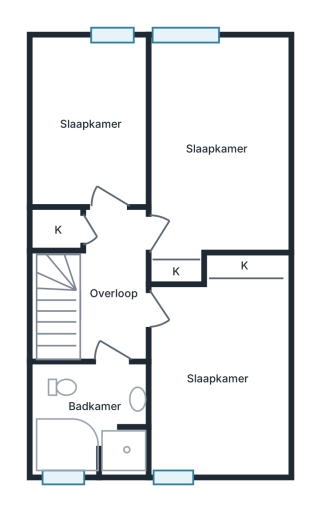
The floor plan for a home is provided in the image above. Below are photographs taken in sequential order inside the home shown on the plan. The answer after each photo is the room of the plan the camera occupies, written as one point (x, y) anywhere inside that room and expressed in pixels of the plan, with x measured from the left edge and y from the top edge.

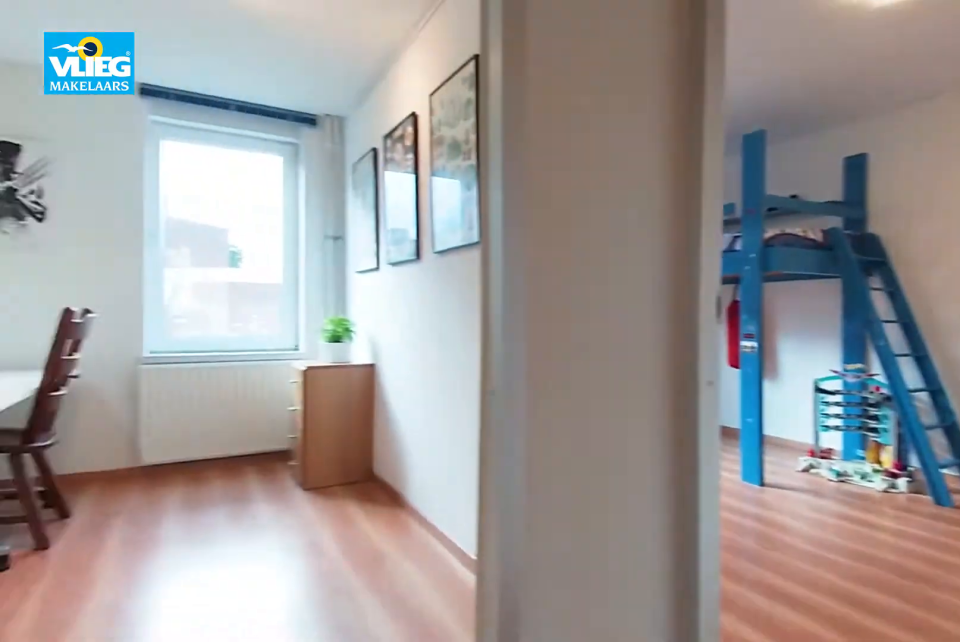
(112, 285)
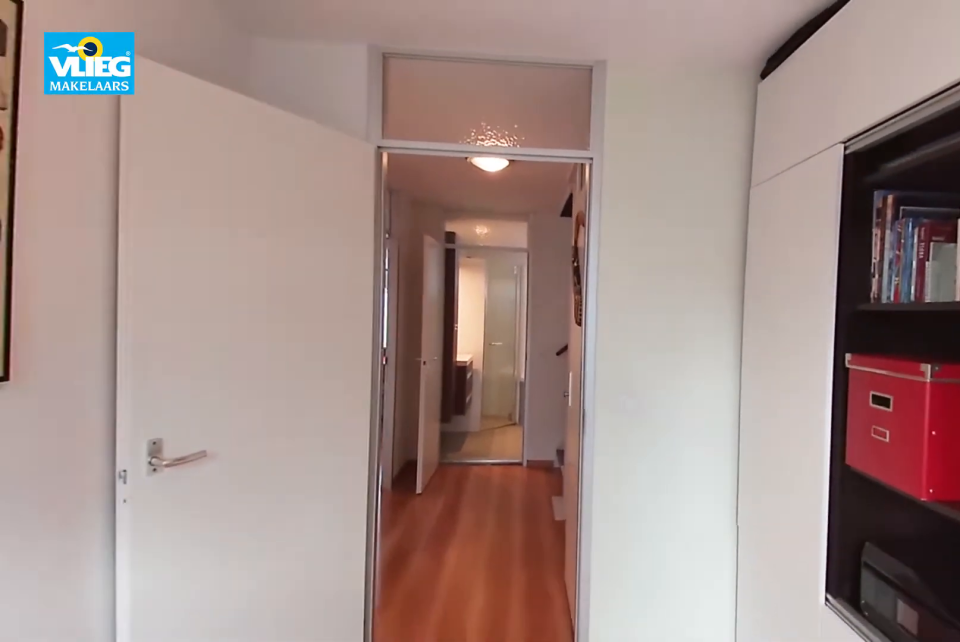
(82, 125)
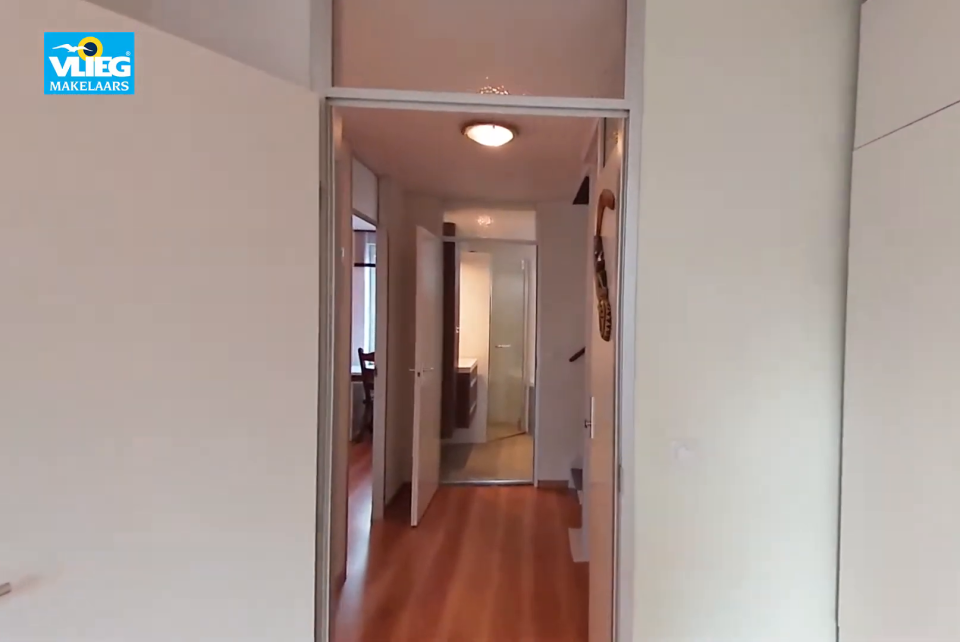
(82, 125)
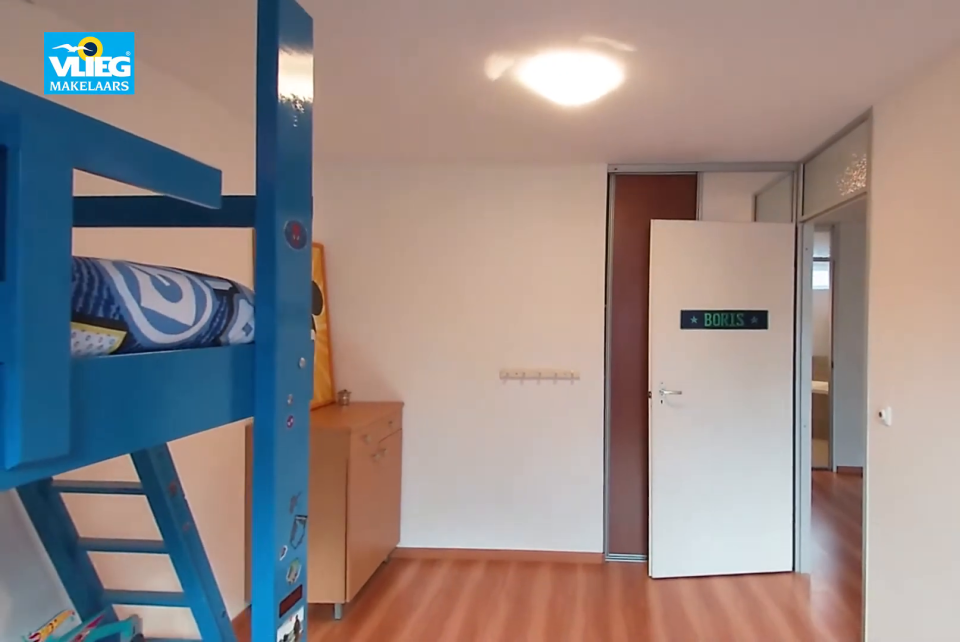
(236, 60)
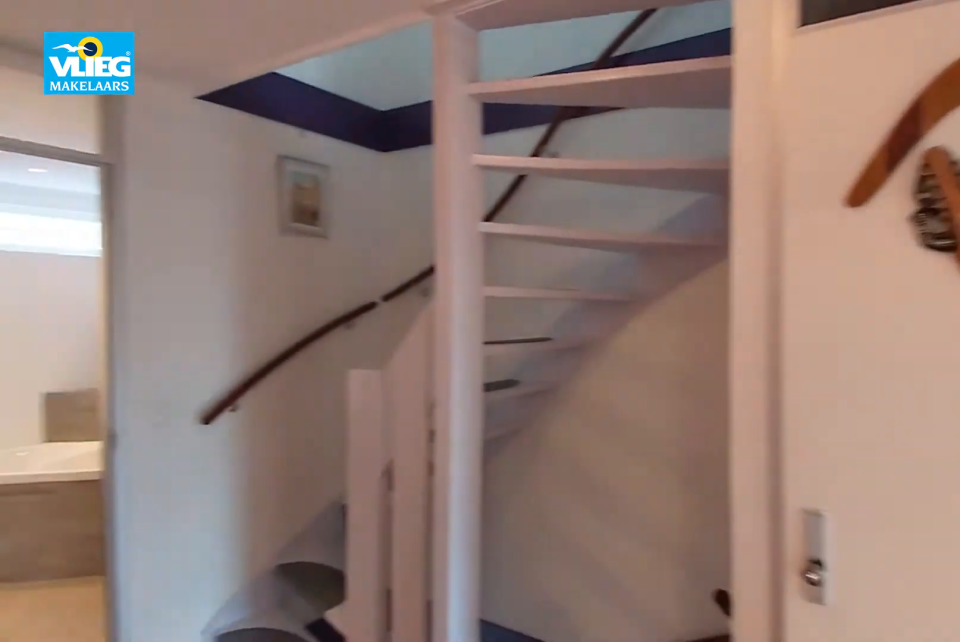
(112, 285)
